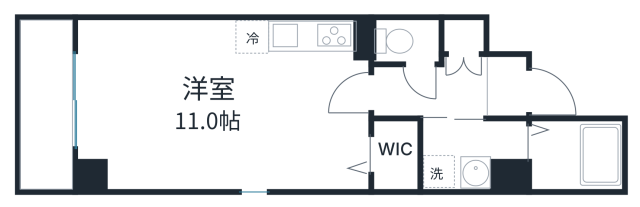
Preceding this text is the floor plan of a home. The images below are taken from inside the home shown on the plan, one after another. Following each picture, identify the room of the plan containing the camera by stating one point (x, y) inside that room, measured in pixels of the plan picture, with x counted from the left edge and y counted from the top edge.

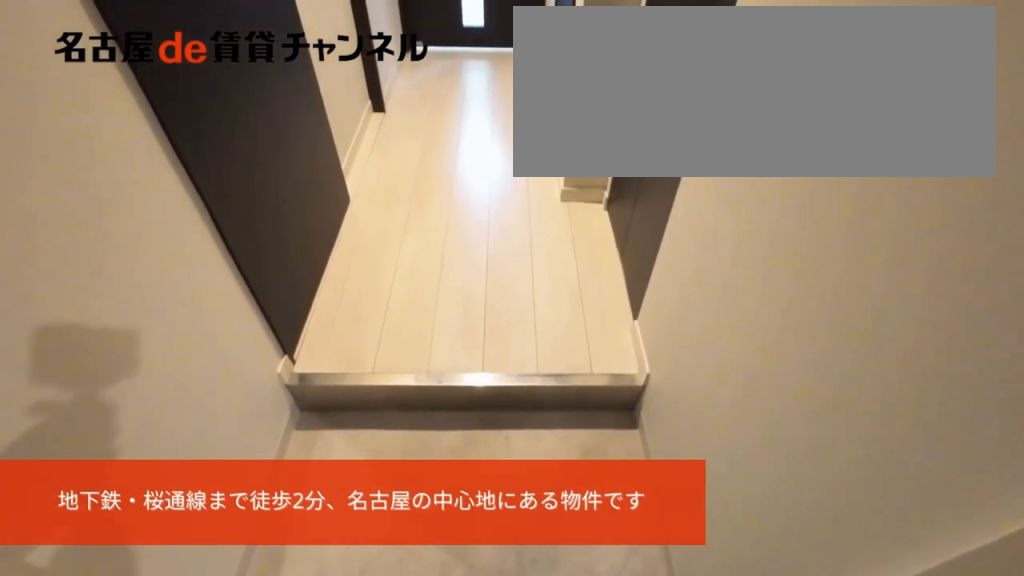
(507, 87)
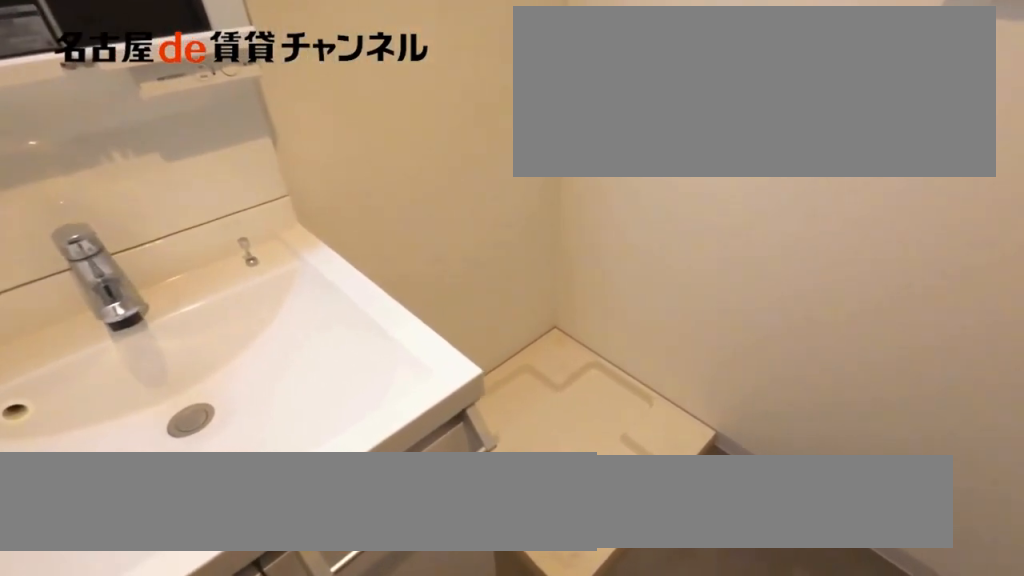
(473, 152)
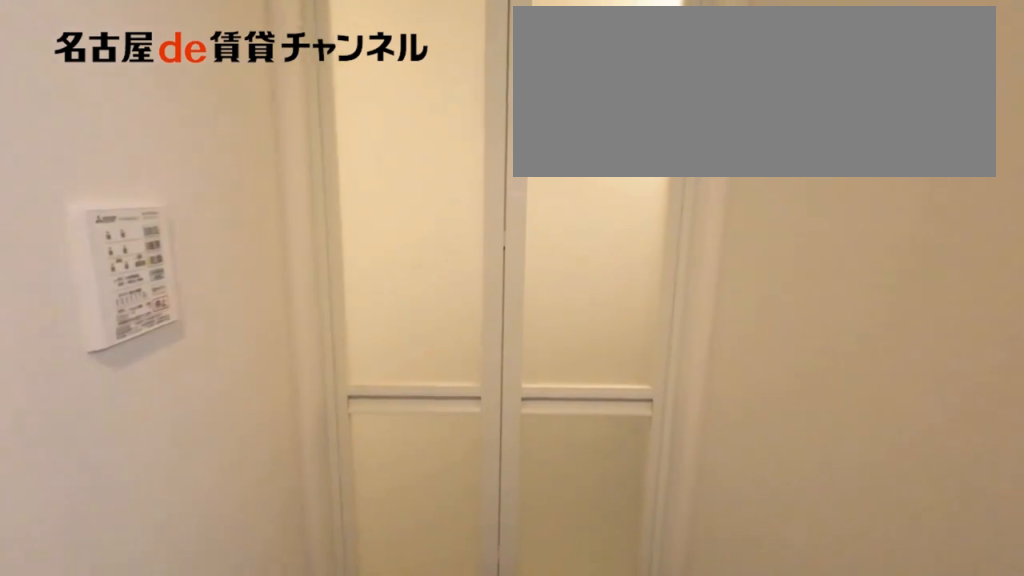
(473, 152)
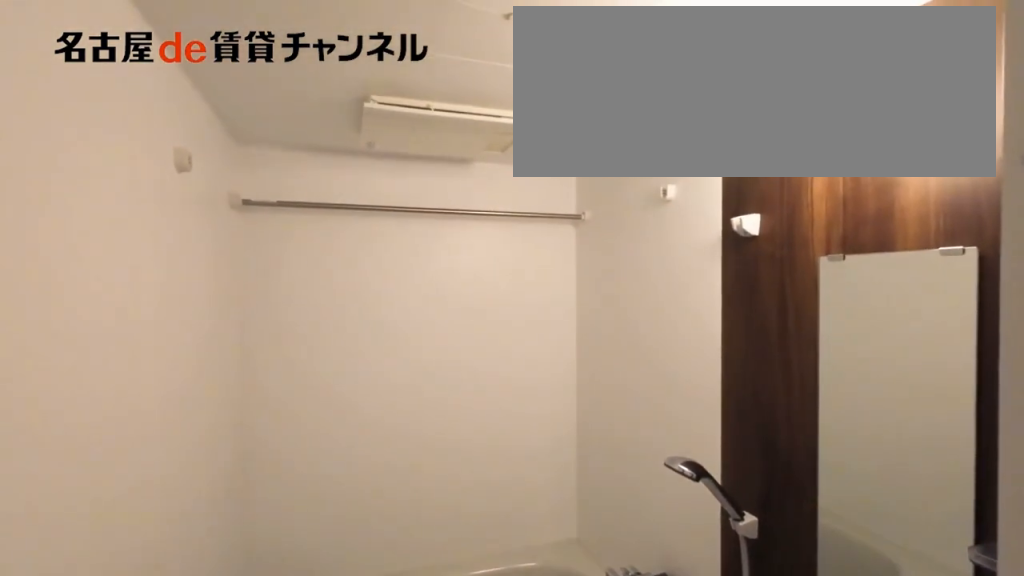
(574, 154)
